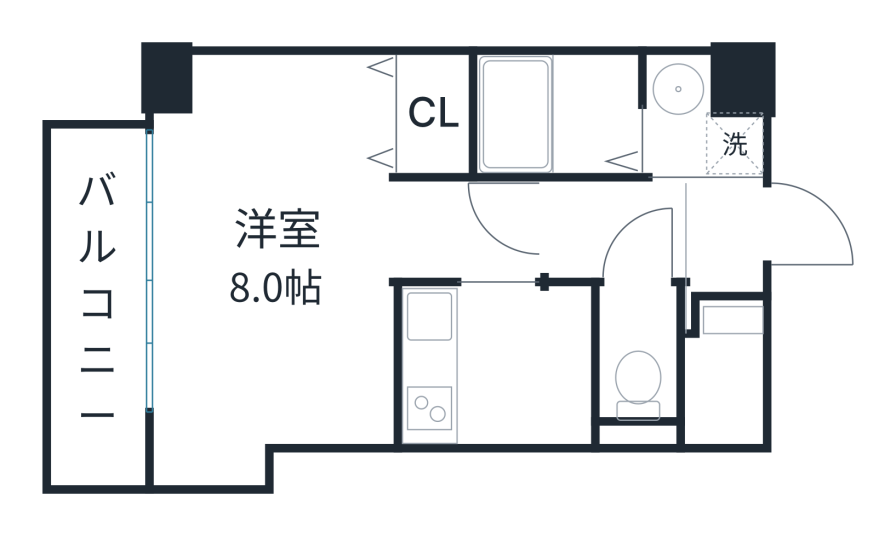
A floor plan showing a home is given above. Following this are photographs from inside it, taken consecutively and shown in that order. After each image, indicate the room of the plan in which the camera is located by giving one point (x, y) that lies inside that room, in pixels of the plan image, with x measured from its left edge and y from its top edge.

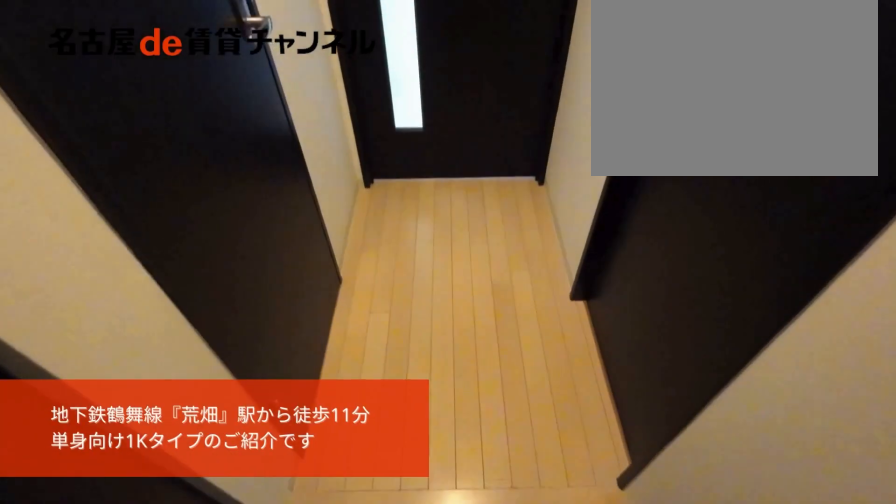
(722, 241)
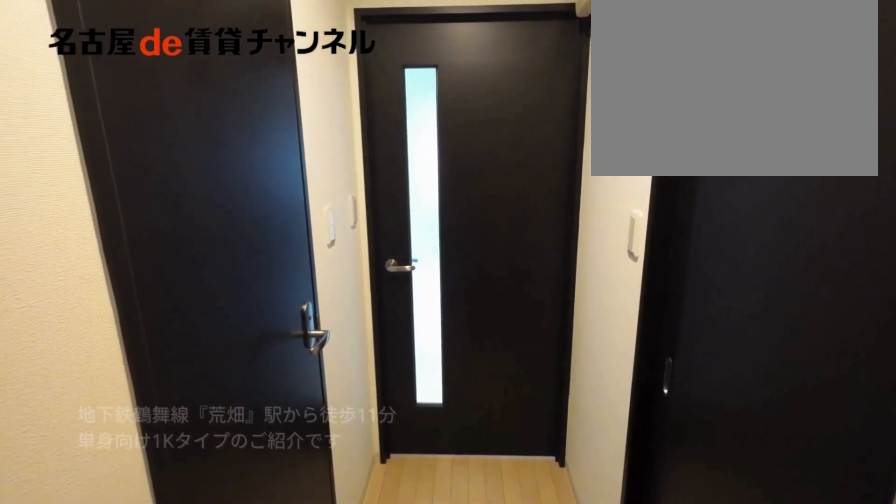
(722, 241)
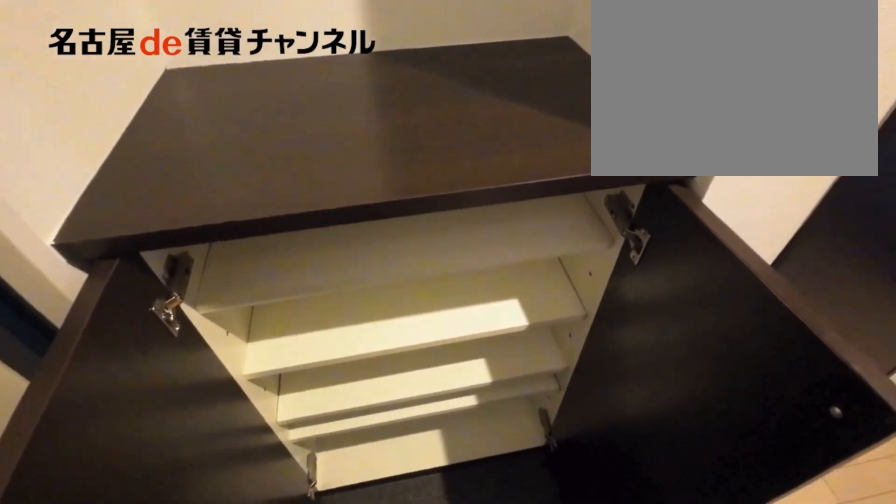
(733, 320)
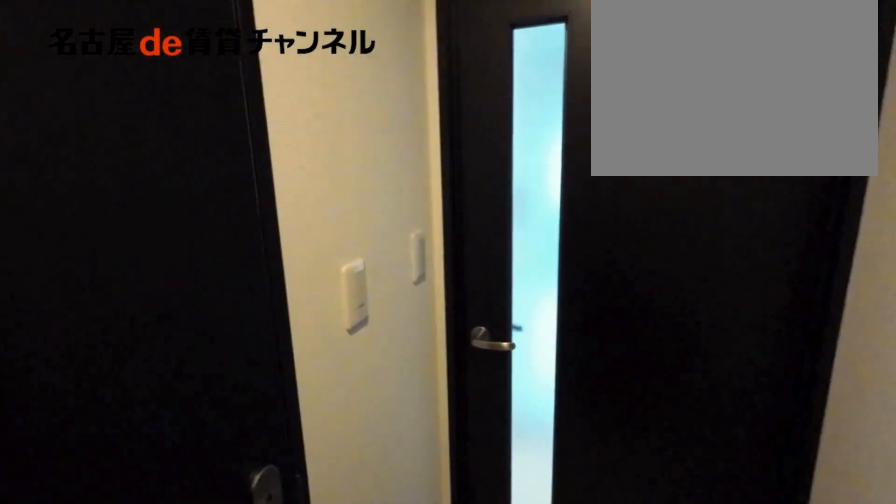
(617, 231)
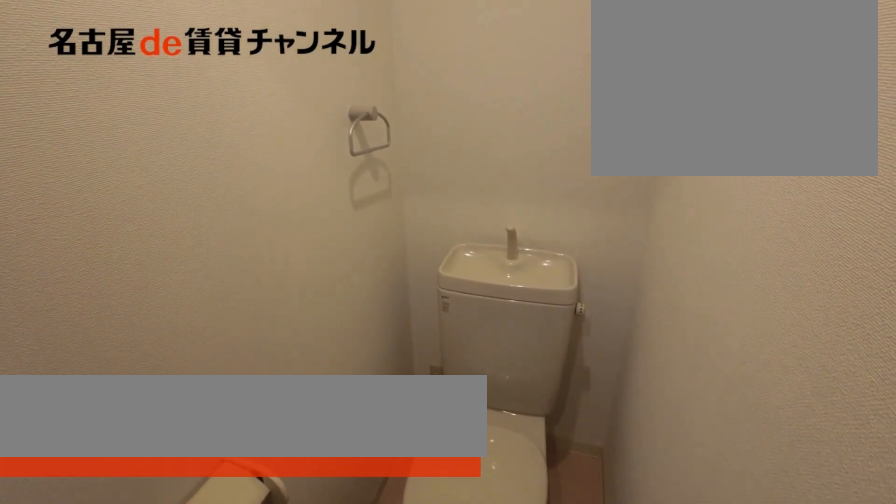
(638, 355)
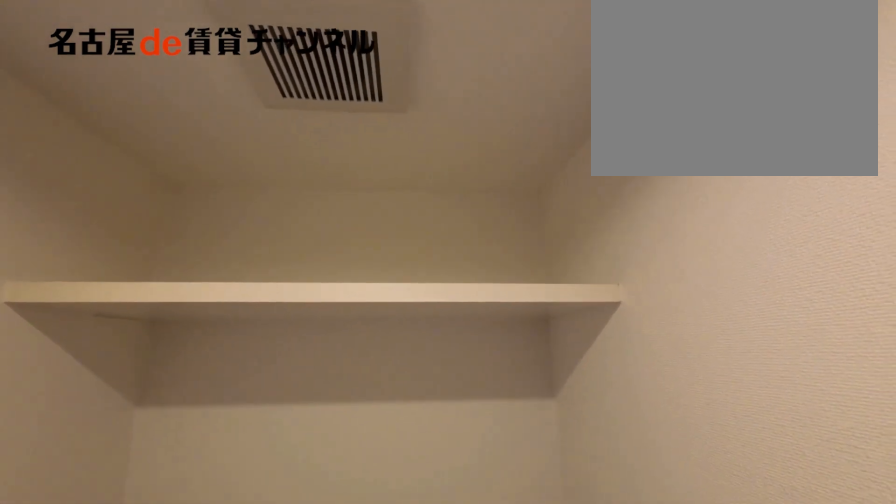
(638, 355)
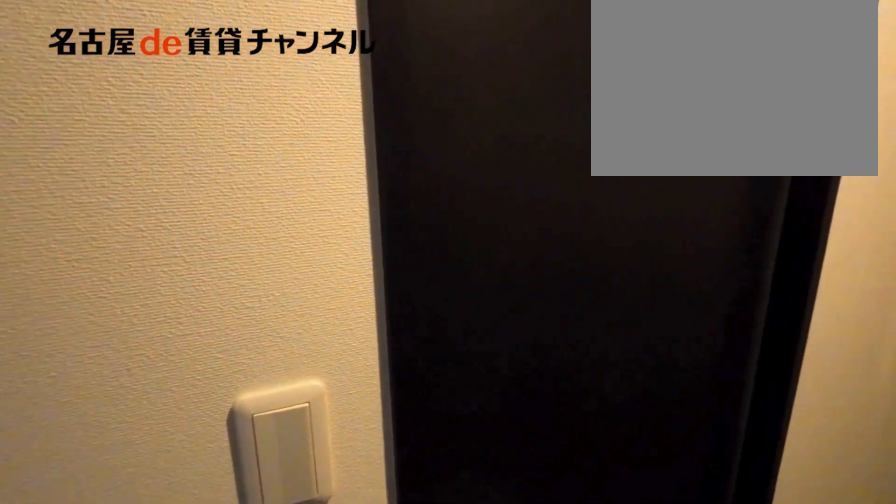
(617, 231)
